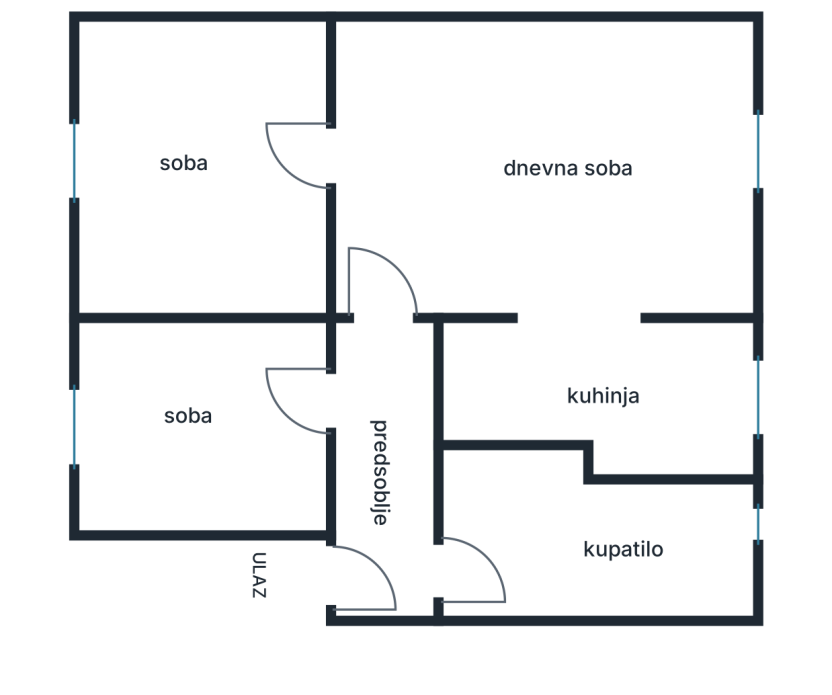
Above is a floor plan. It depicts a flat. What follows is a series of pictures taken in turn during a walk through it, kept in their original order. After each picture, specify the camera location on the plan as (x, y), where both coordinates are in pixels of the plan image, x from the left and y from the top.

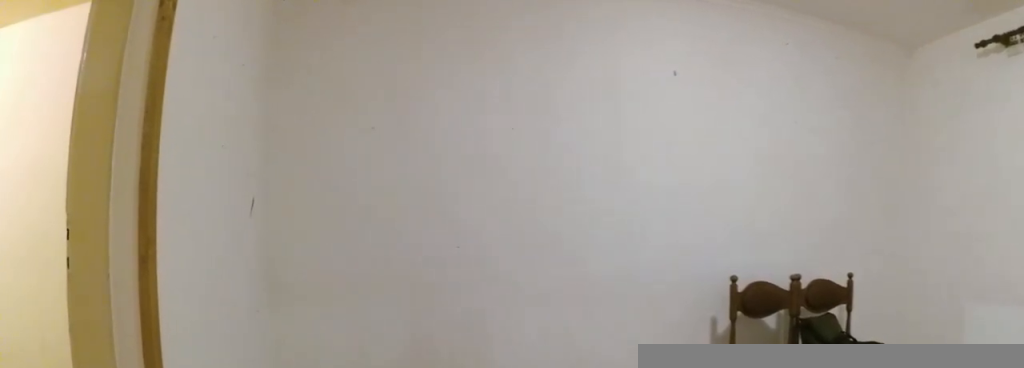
(389, 228)
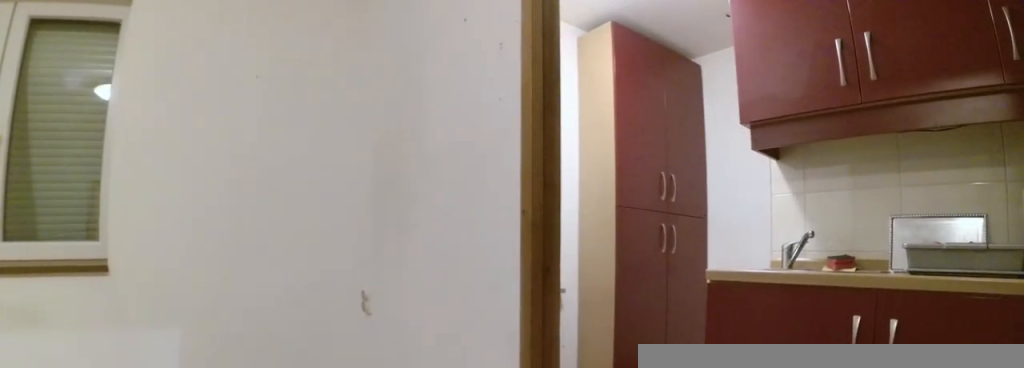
(490, 241)
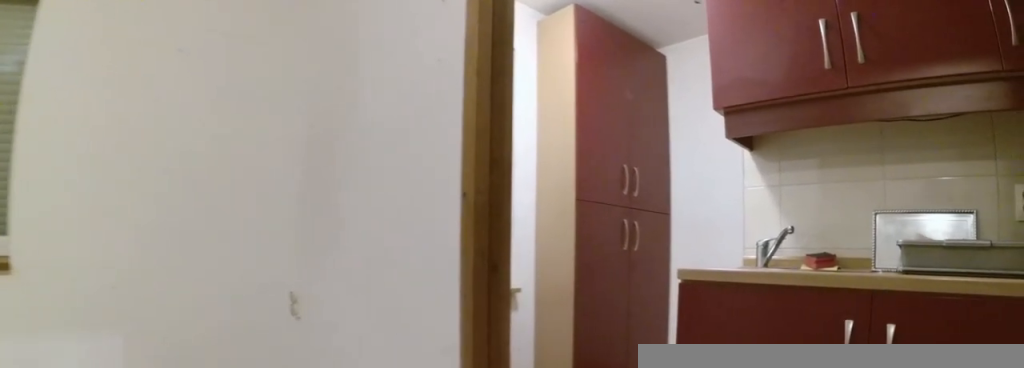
(499, 248)
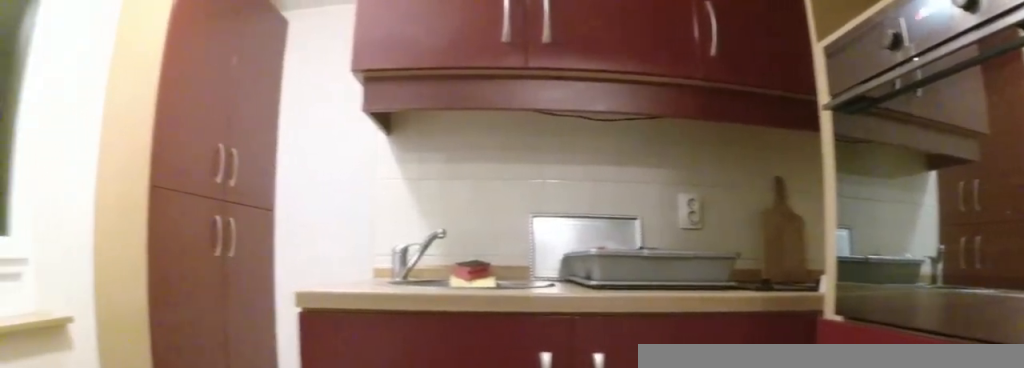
(561, 305)
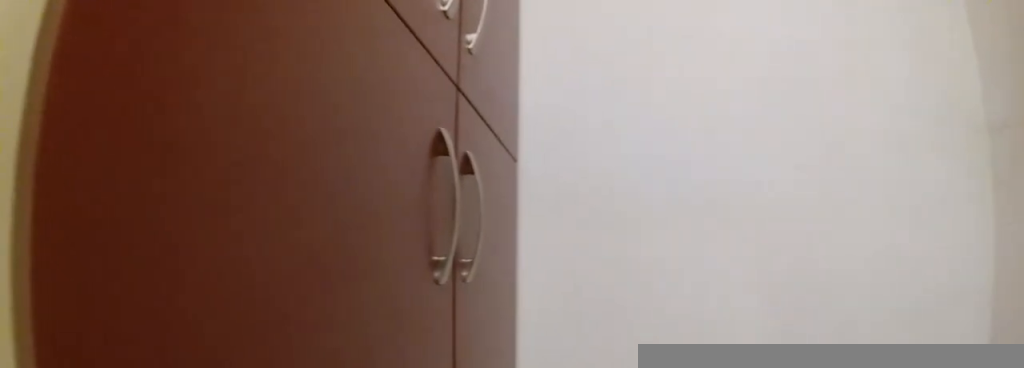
(729, 346)
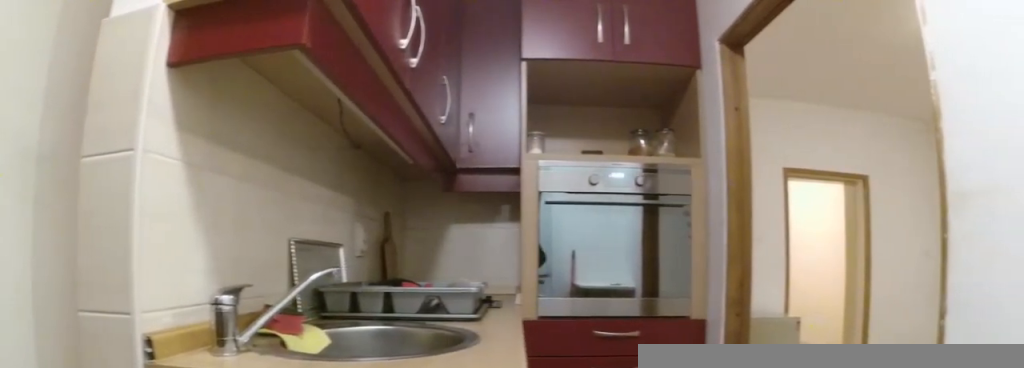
(754, 374)
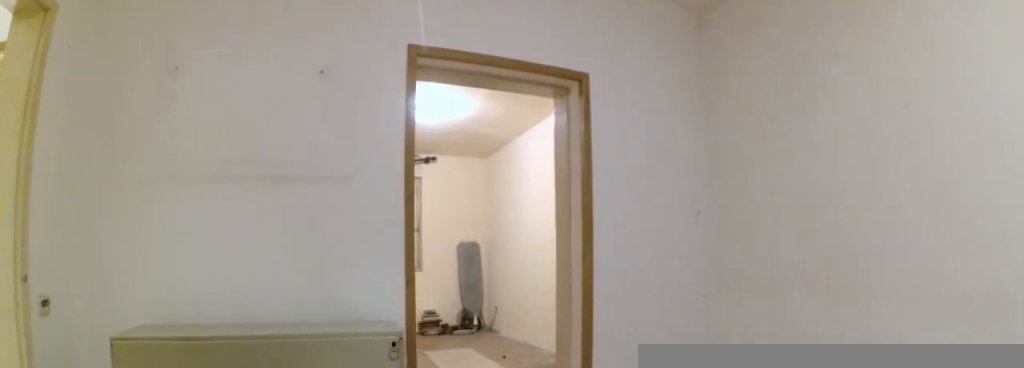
(568, 282)
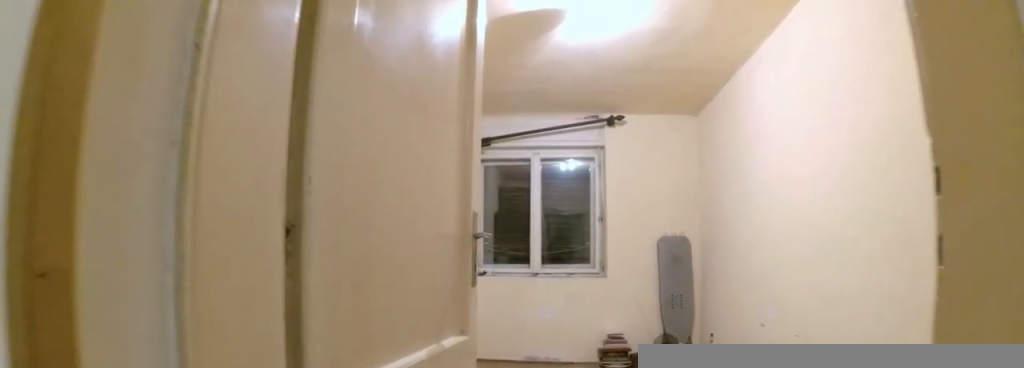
(369, 181)
